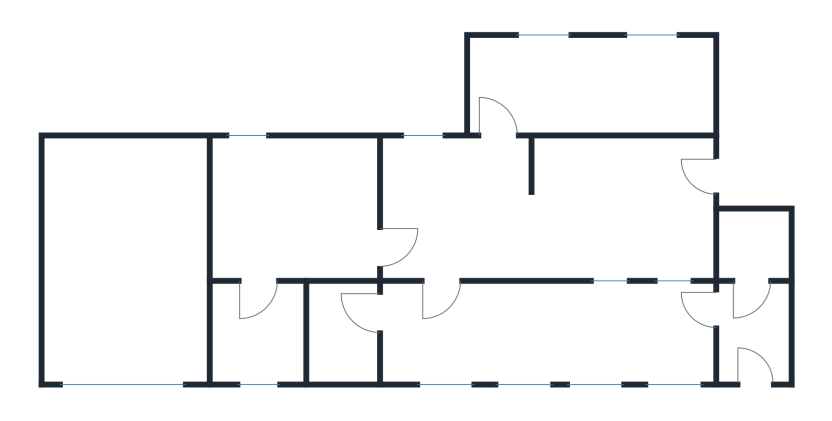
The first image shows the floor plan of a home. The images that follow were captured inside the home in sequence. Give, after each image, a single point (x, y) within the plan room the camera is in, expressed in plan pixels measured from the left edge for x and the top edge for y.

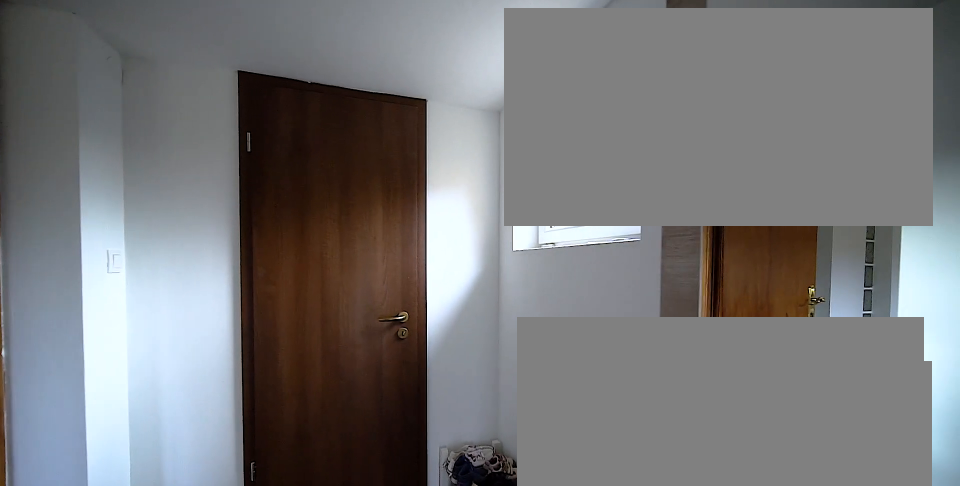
(754, 337)
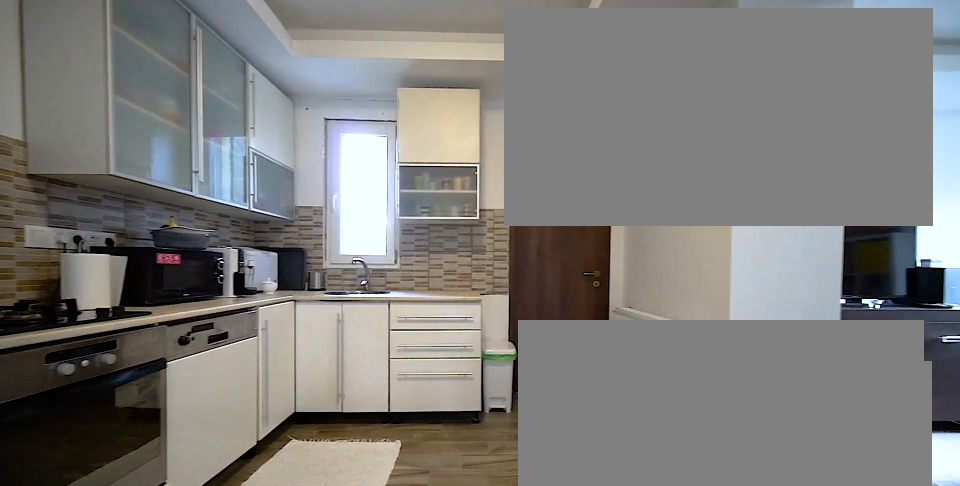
(541, 231)
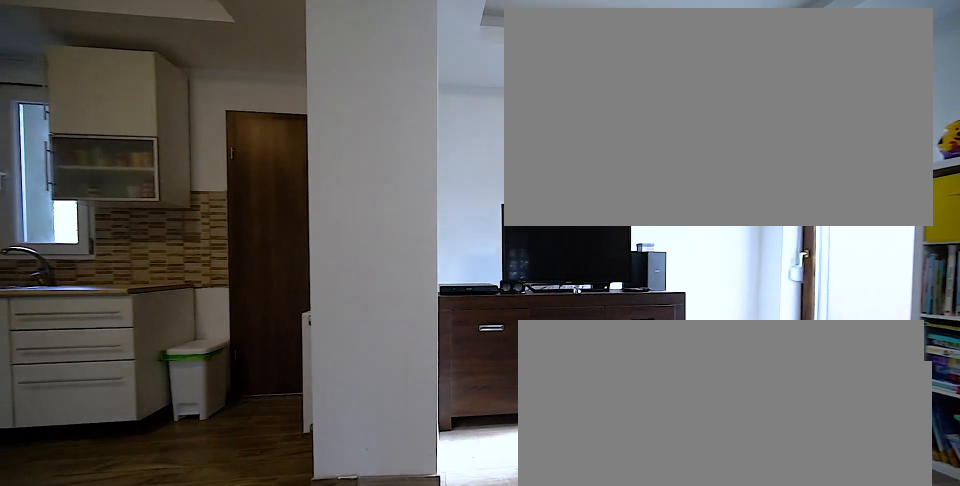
(541, 231)
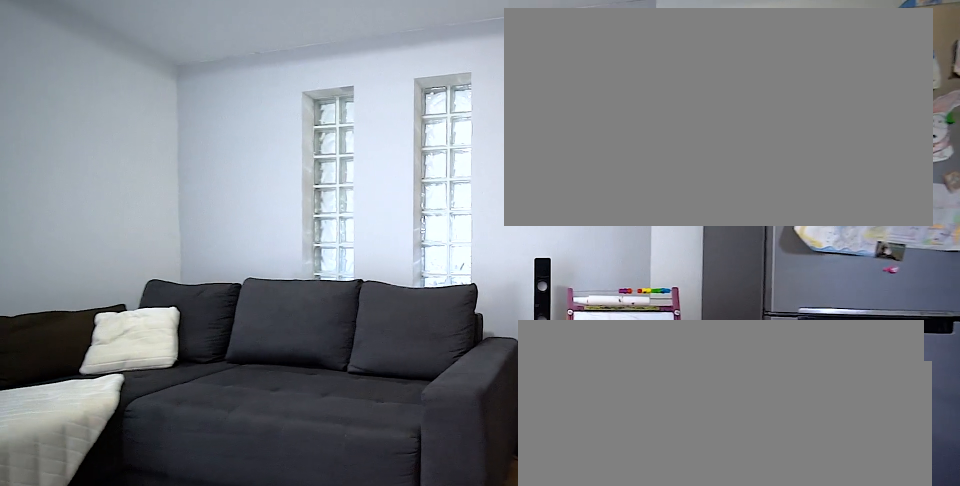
(541, 230)
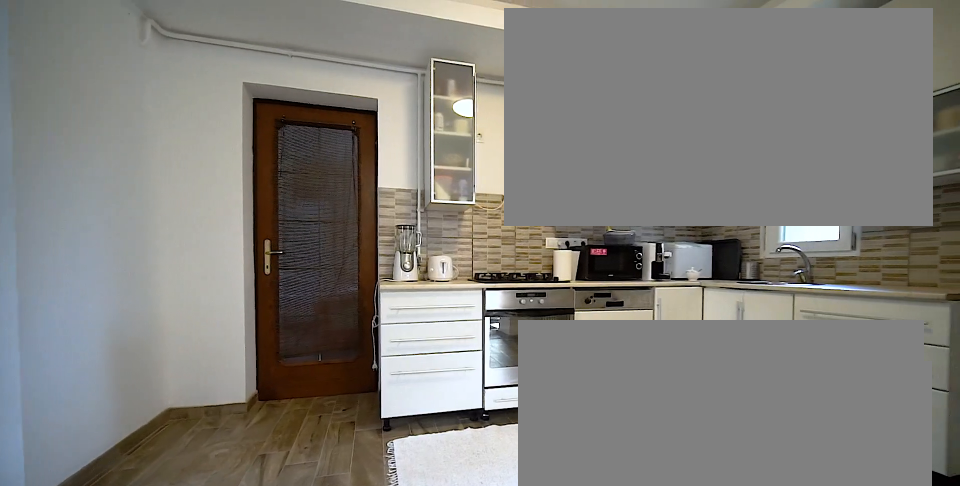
(541, 231)
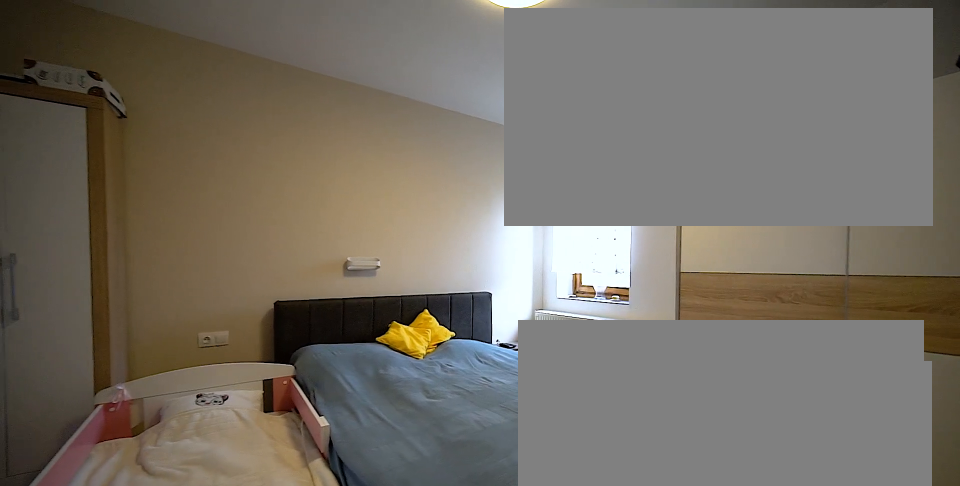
(298, 213)
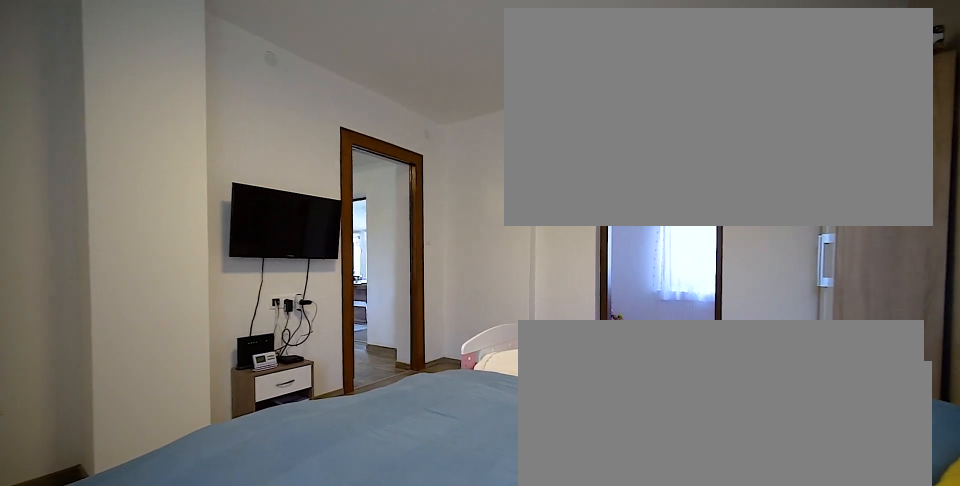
(298, 213)
